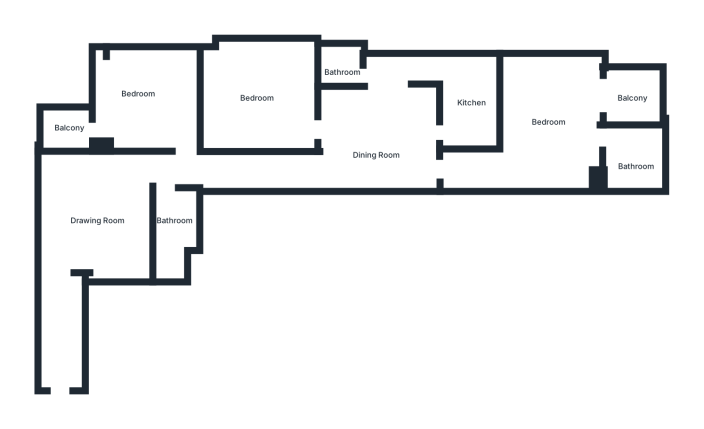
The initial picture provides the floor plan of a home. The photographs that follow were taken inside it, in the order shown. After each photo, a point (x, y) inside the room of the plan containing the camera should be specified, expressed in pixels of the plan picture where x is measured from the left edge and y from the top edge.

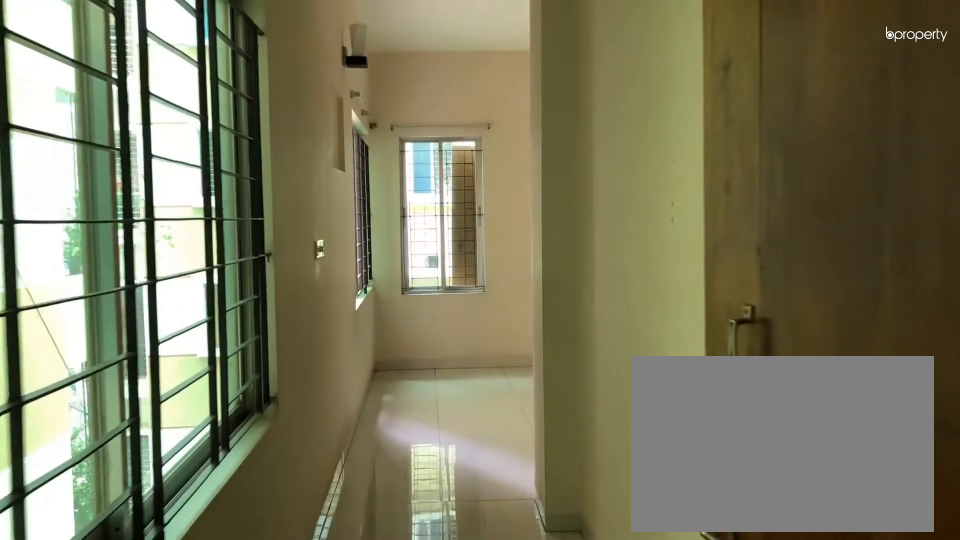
(60, 375)
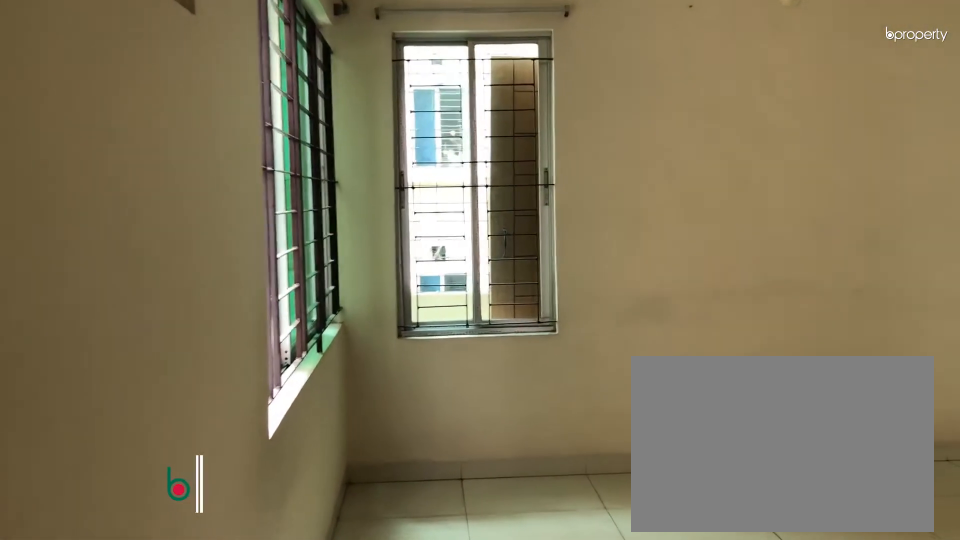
(89, 234)
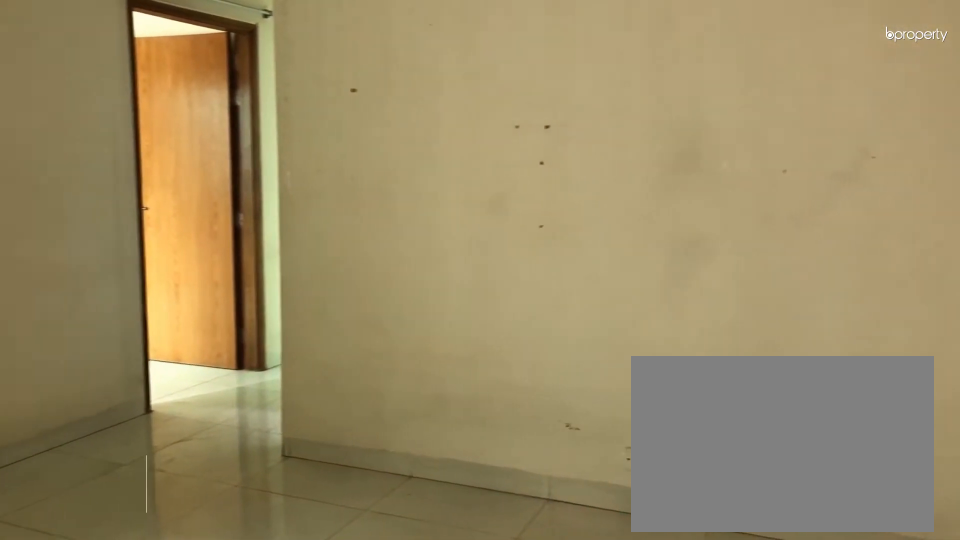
(100, 212)
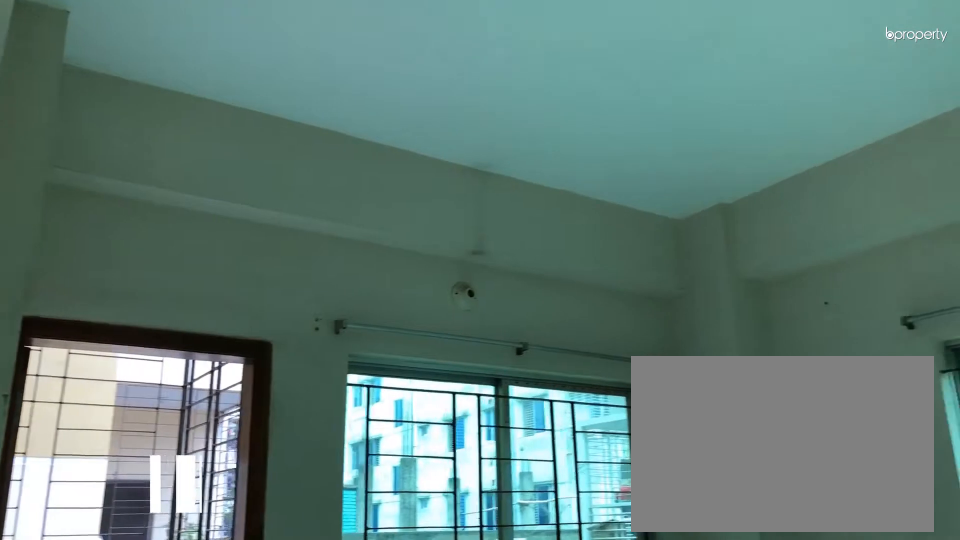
(138, 96)
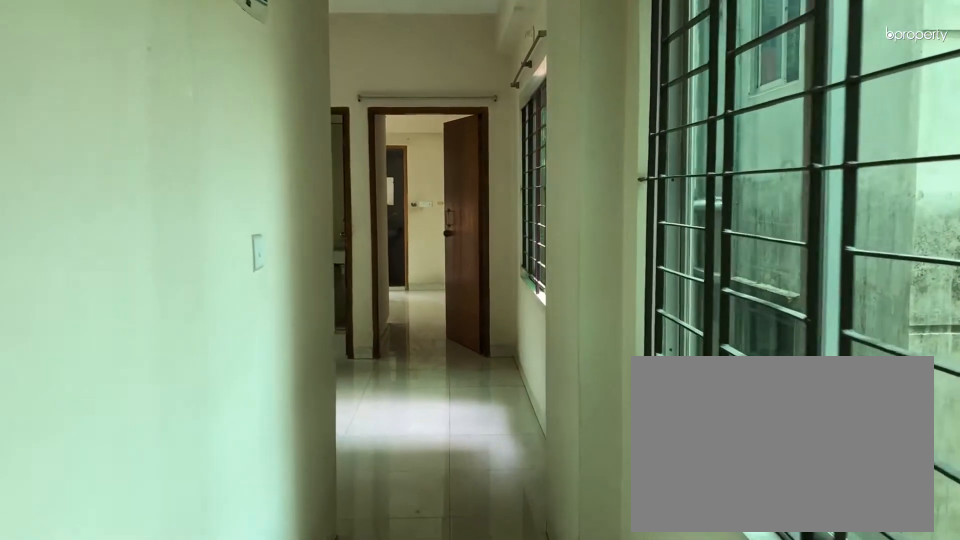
(261, 168)
